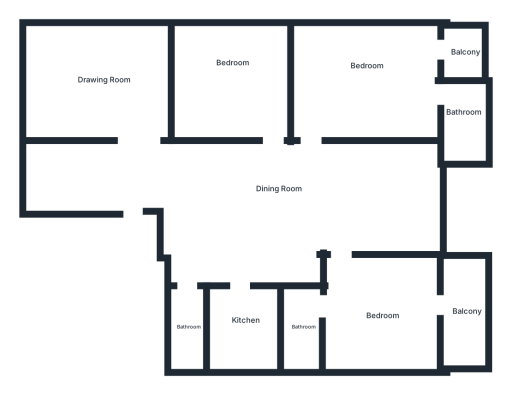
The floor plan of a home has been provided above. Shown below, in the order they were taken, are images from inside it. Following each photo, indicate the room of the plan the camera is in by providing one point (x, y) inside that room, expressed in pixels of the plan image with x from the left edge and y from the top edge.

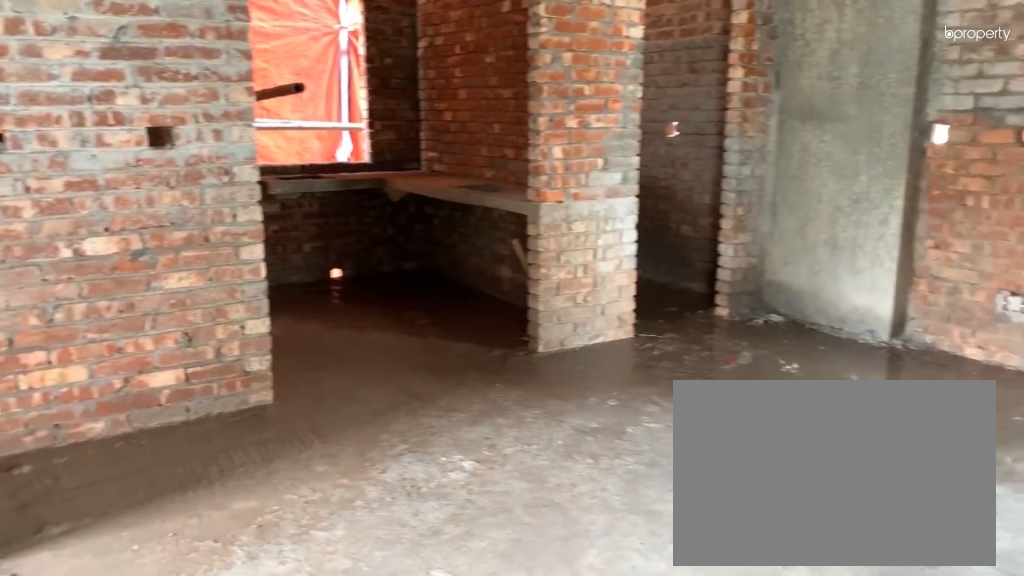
(292, 211)
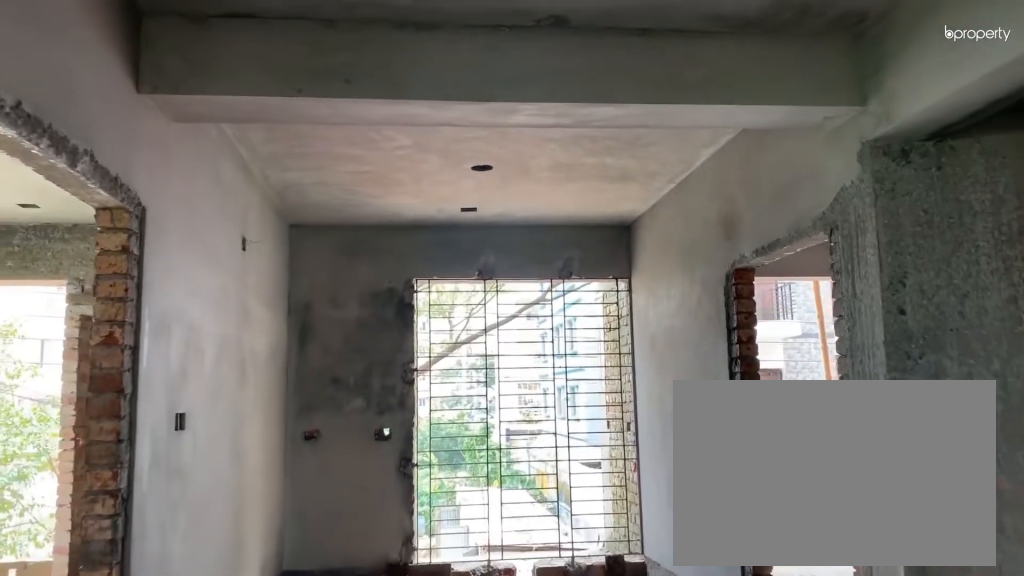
(292, 211)
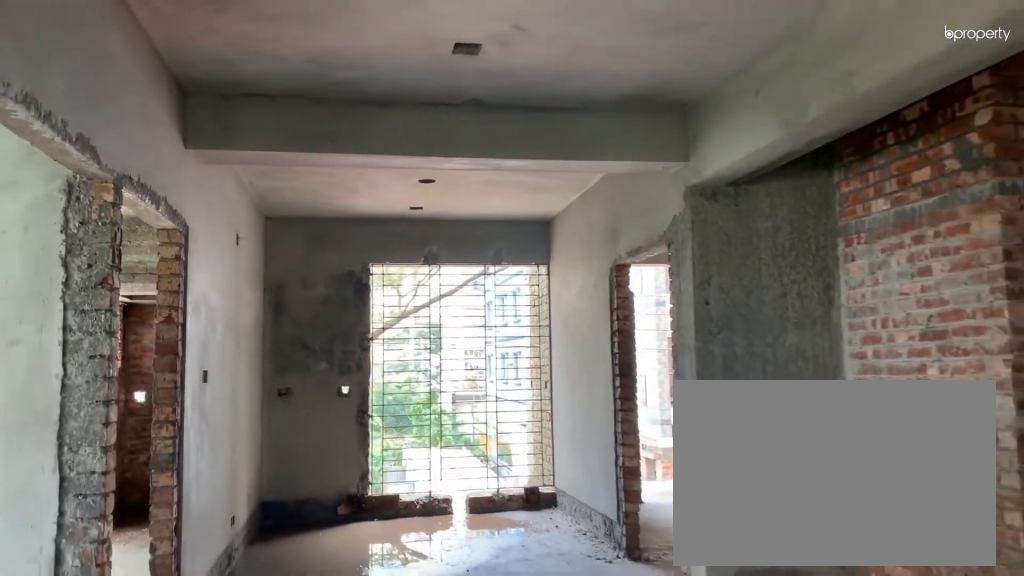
(292, 211)
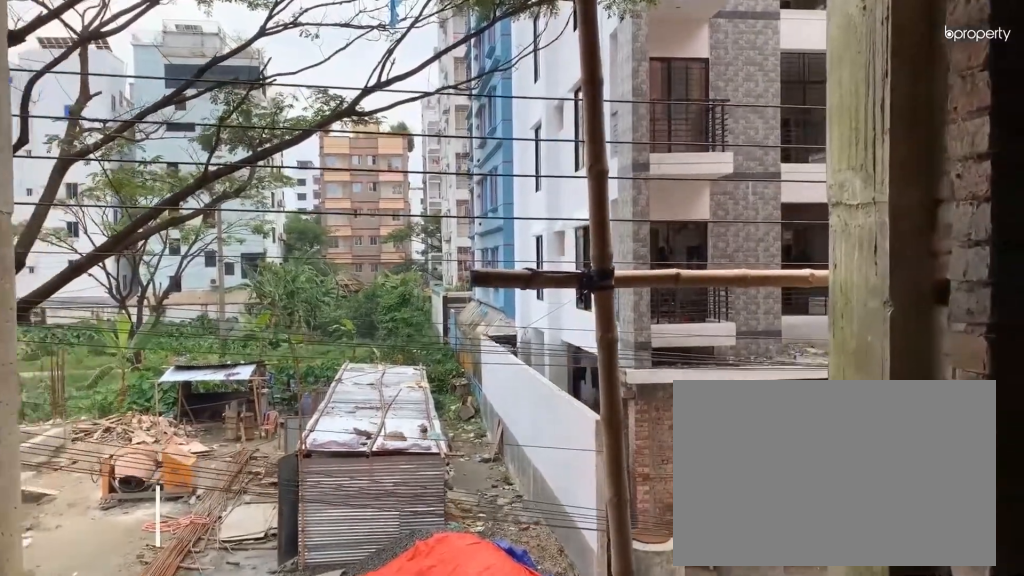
(456, 312)
